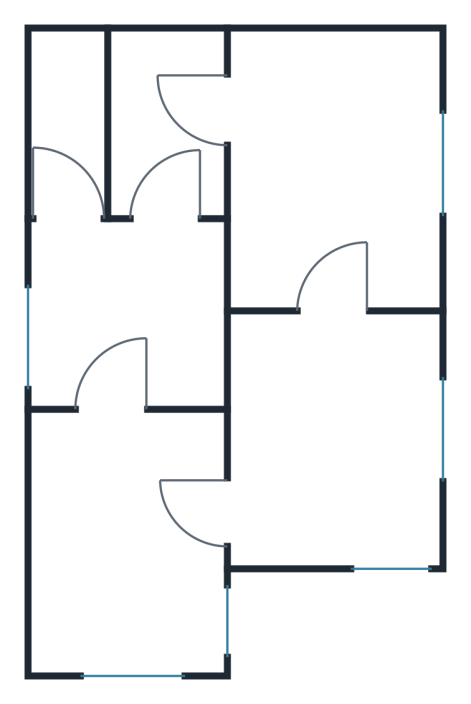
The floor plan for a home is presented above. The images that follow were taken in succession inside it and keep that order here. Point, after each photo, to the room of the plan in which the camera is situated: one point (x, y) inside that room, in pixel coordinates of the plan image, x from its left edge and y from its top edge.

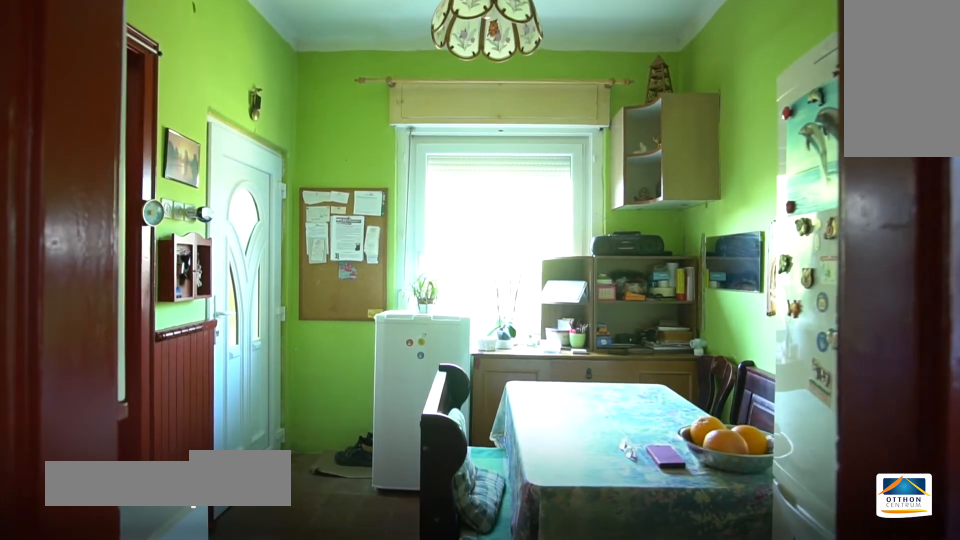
(128, 534)
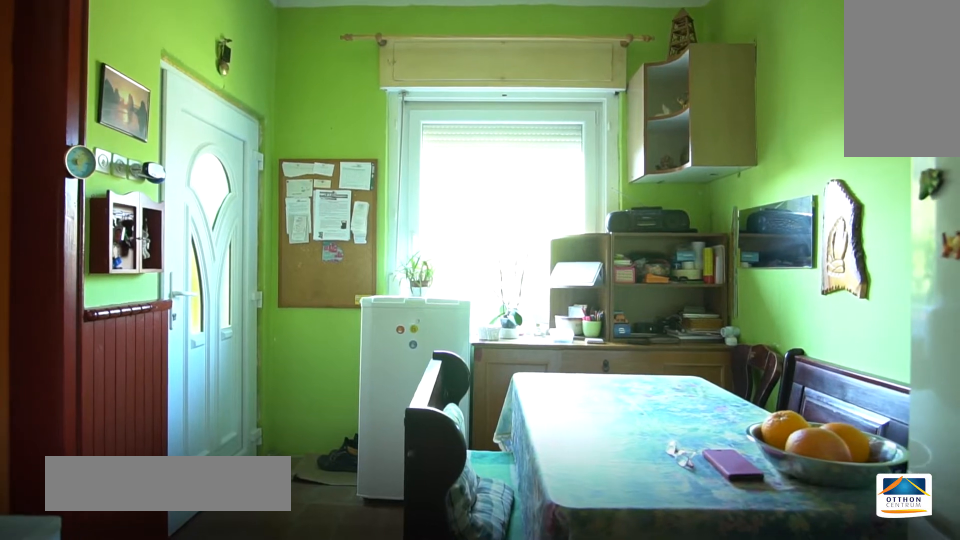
(128, 535)
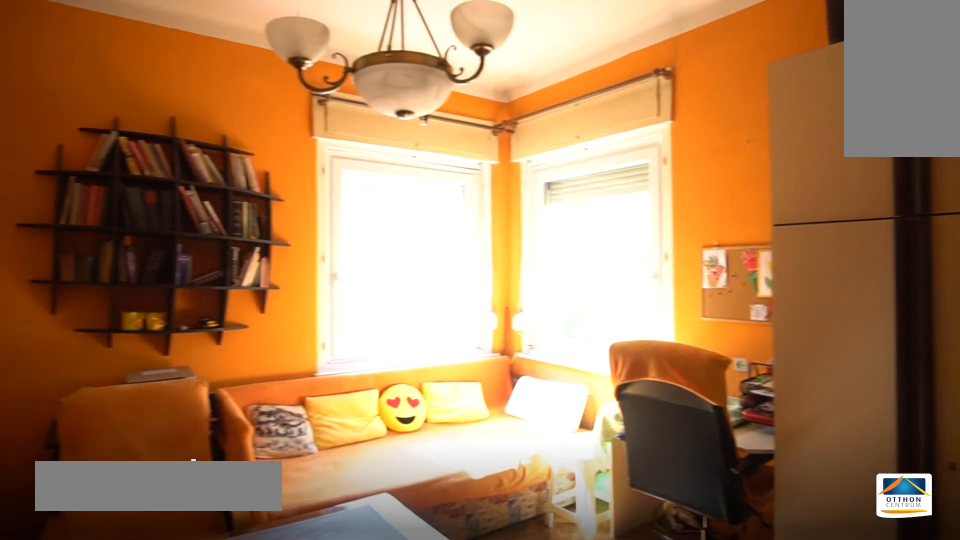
(341, 441)
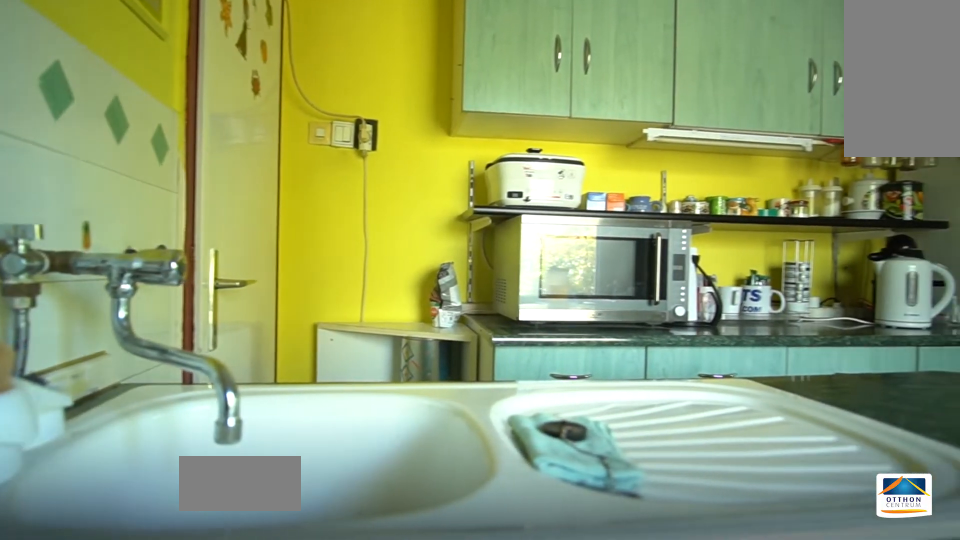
(128, 308)
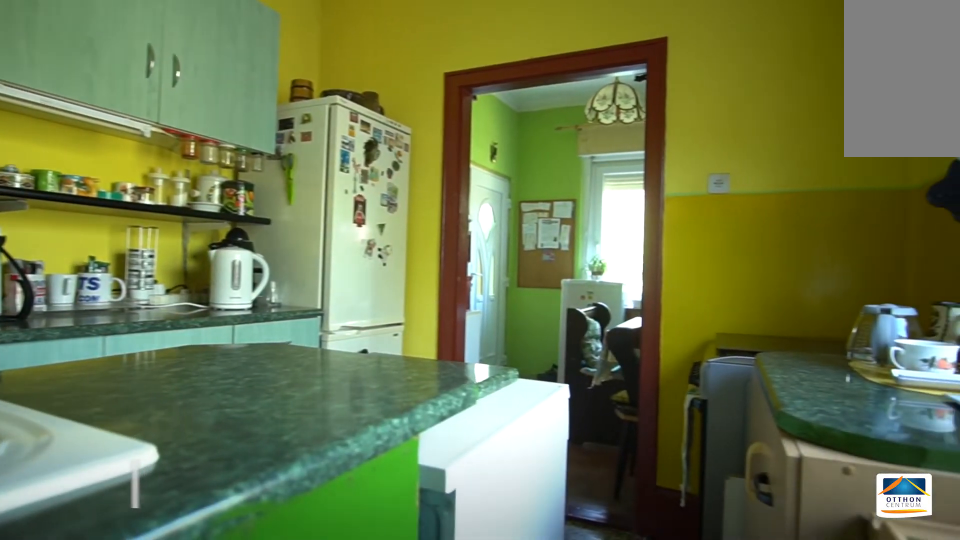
(128, 309)
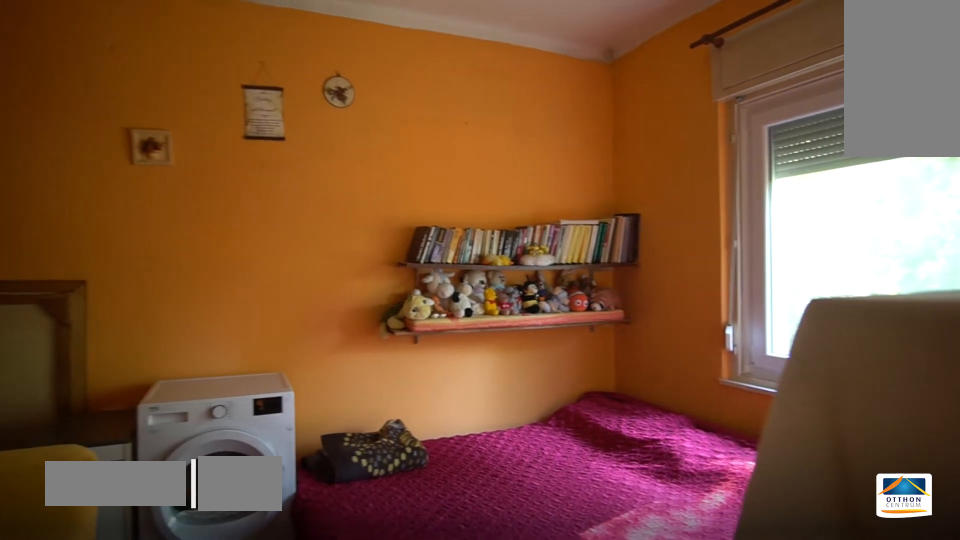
(337, 153)
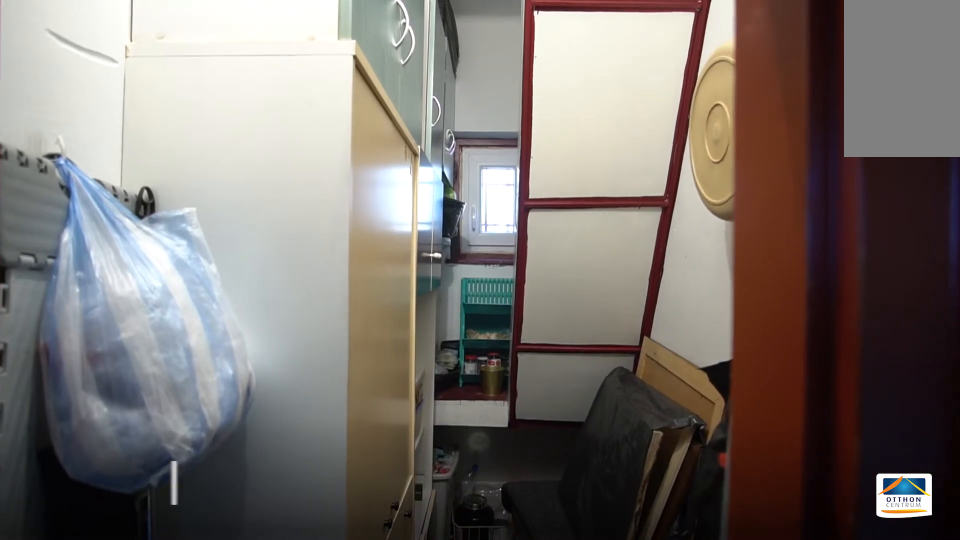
(77, 114)
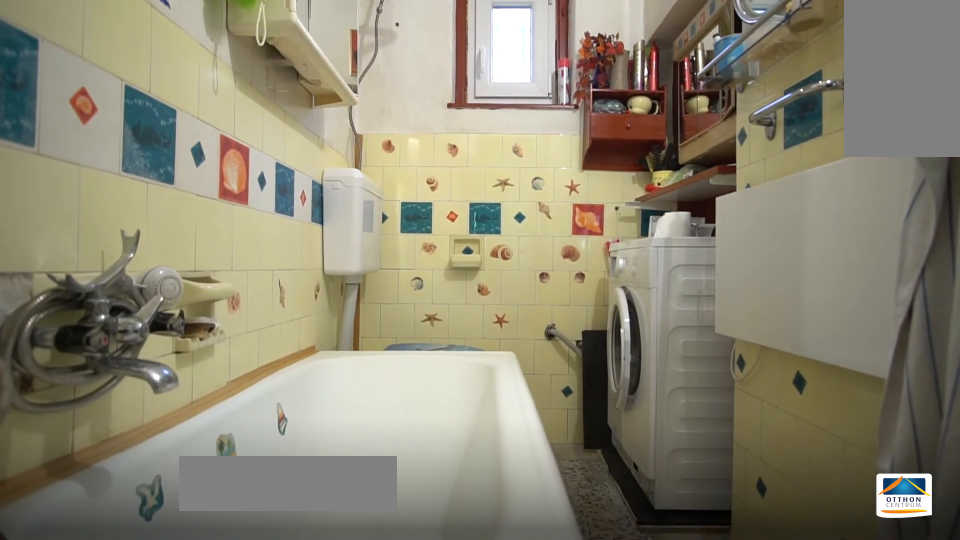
(170, 118)
